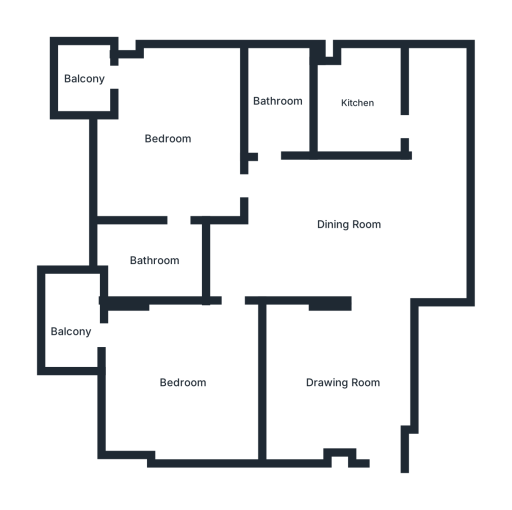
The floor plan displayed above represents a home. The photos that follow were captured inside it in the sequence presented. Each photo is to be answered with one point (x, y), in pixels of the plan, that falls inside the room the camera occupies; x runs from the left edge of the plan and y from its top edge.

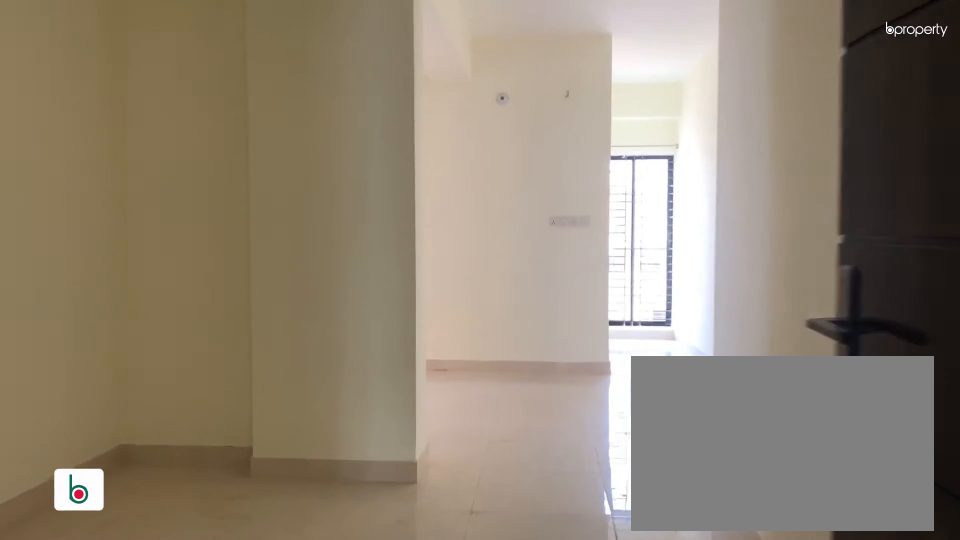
(342, 385)
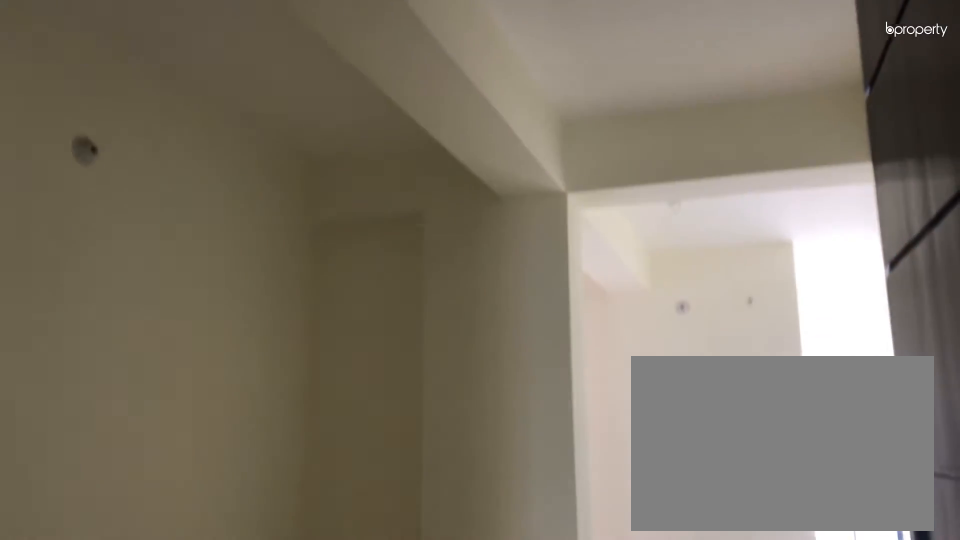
(342, 385)
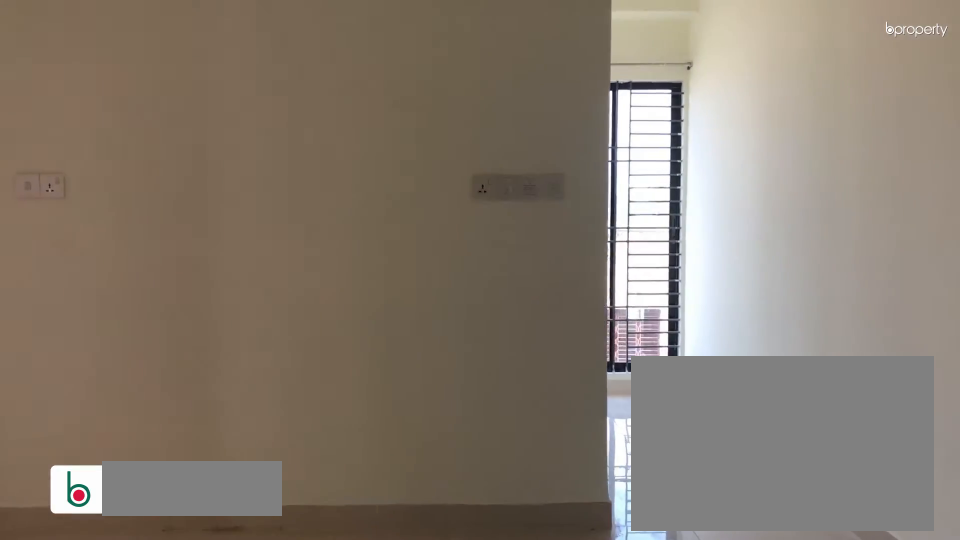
(348, 226)
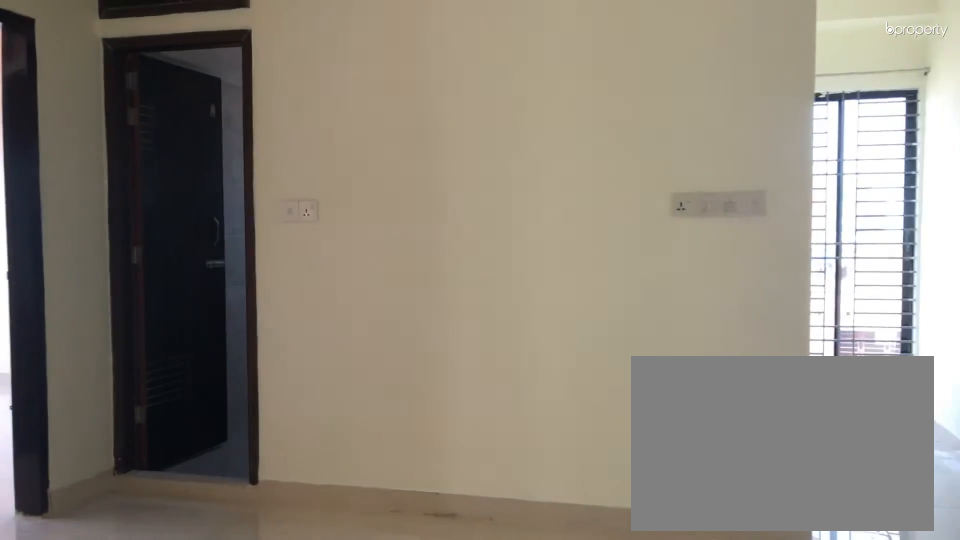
(348, 226)
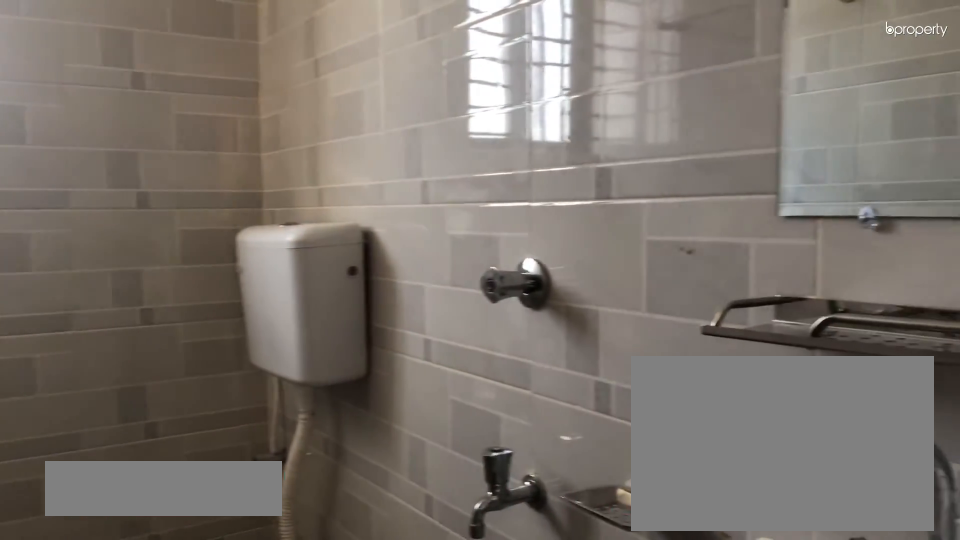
(278, 99)
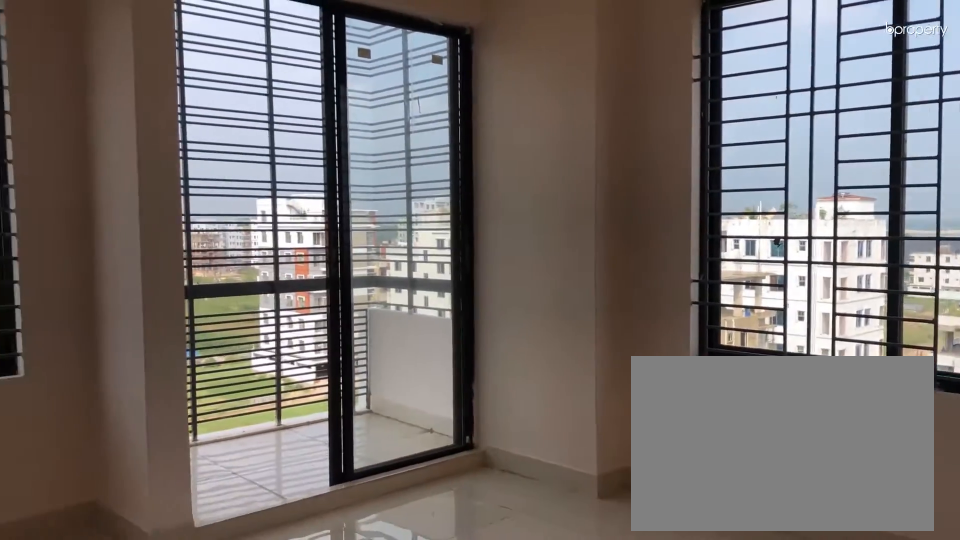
(166, 139)
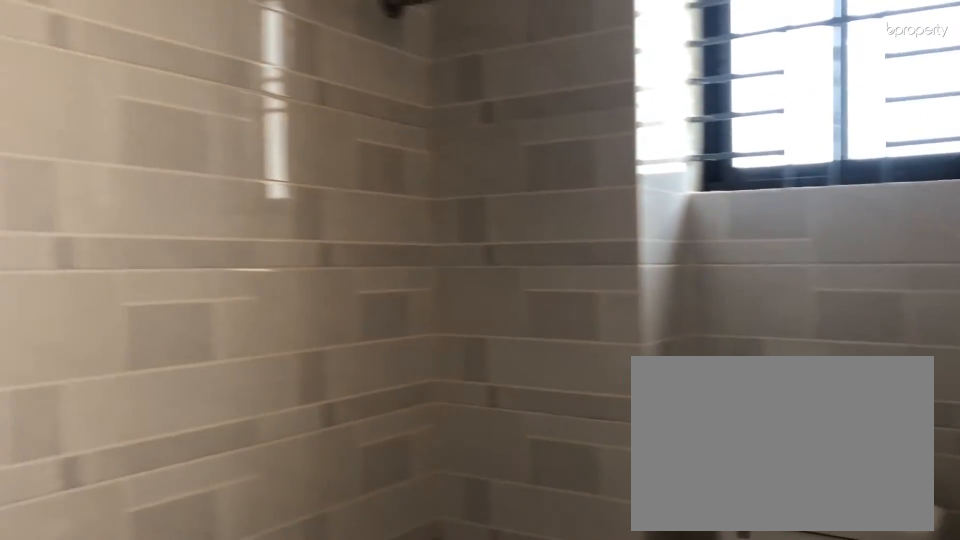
(156, 262)
